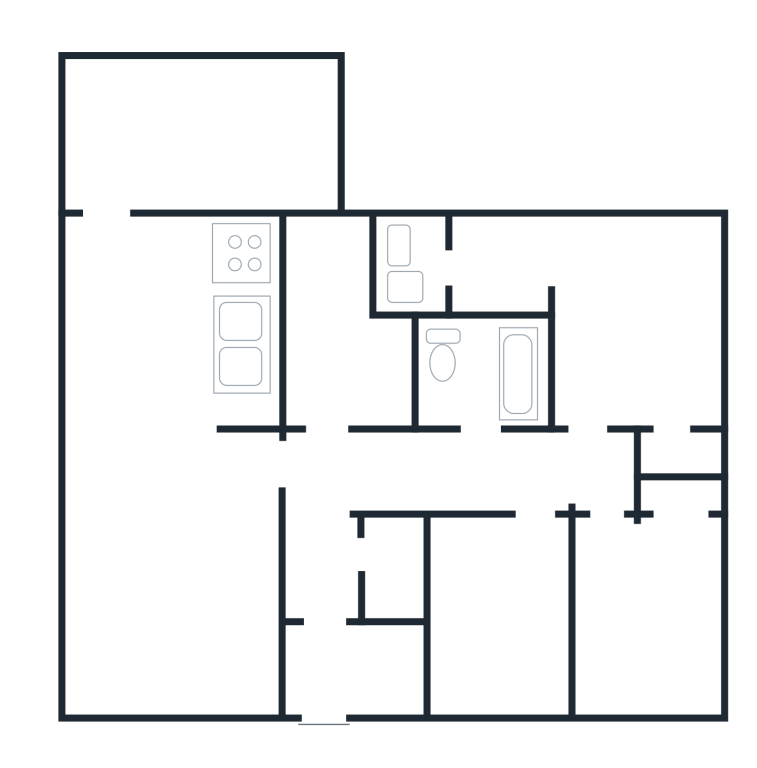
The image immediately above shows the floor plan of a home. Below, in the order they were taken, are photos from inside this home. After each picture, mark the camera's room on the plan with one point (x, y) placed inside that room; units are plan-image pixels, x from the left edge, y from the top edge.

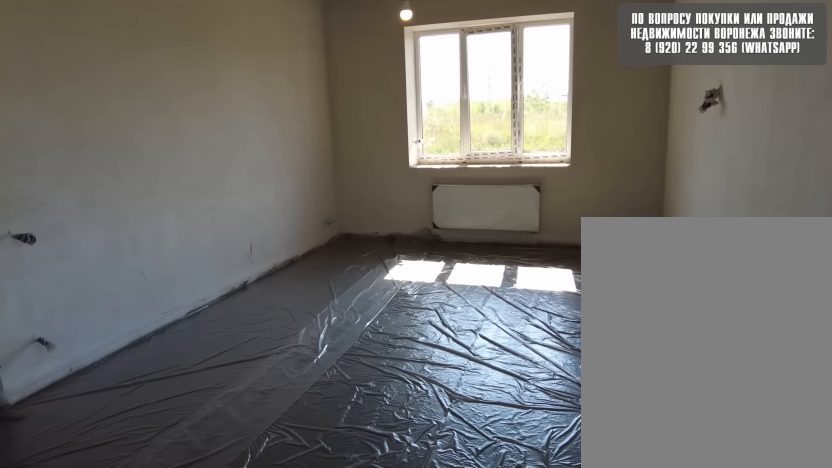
(161, 429)
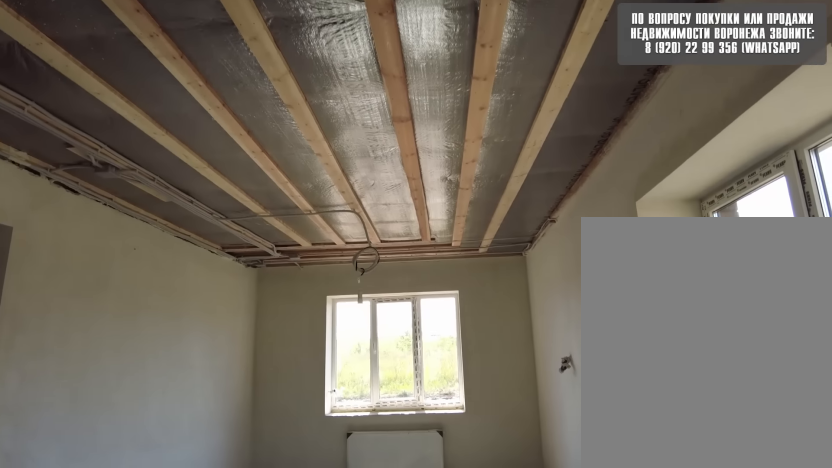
(160, 421)
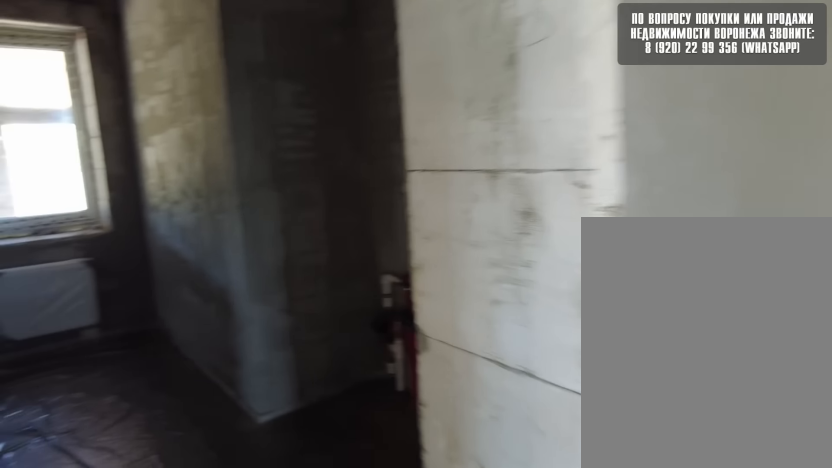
(336, 460)
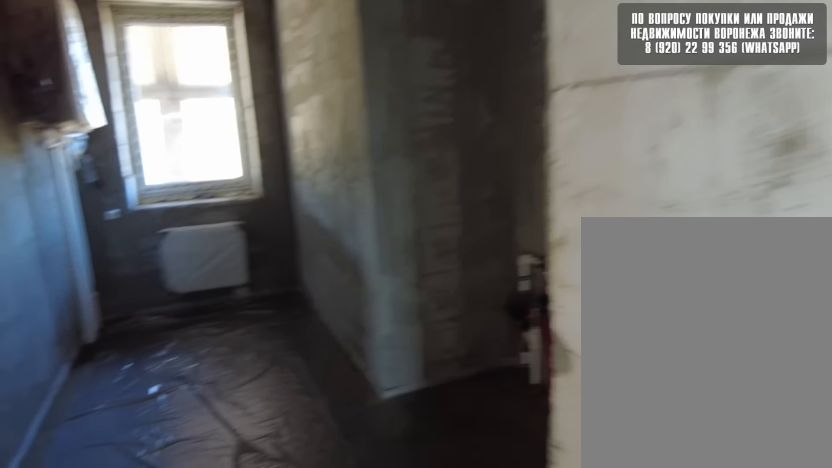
(344, 433)
